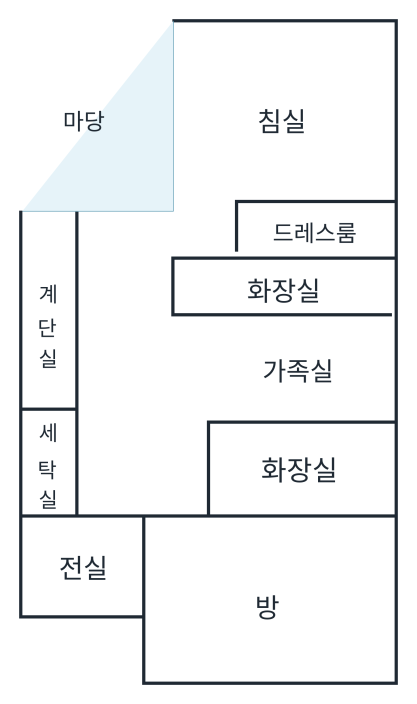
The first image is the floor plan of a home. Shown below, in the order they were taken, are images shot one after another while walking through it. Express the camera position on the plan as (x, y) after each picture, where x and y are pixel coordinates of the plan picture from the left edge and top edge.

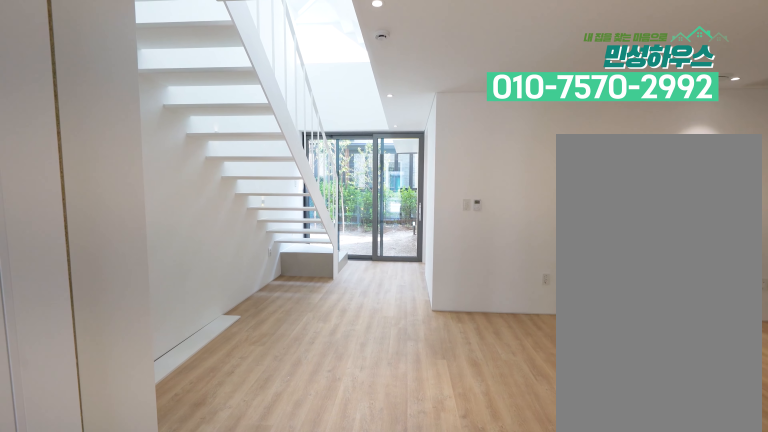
(112, 490)
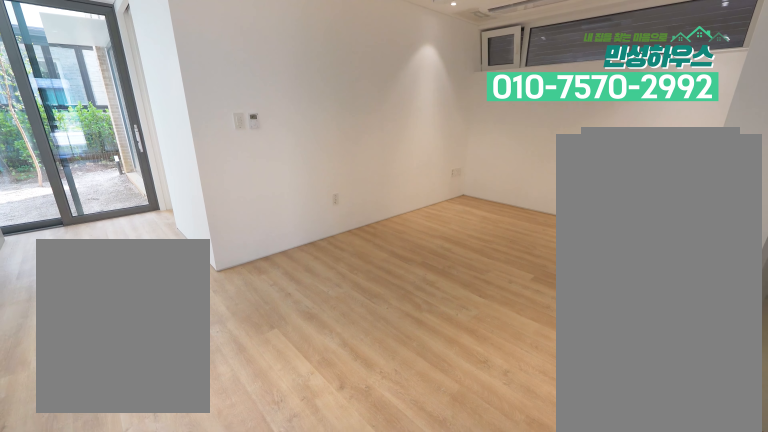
(112, 471)
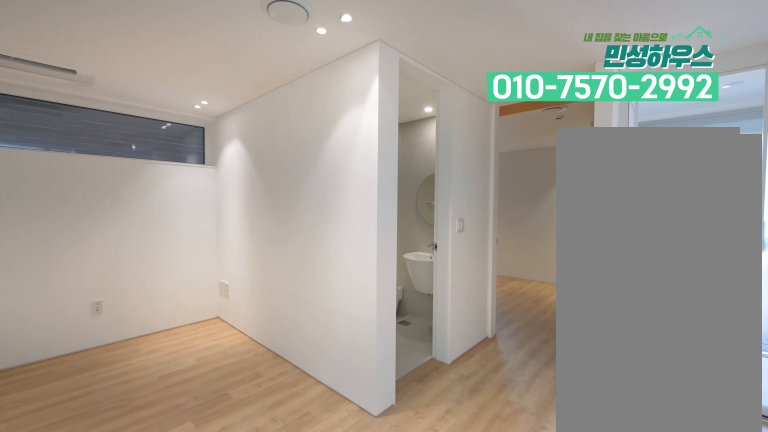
(153, 406)
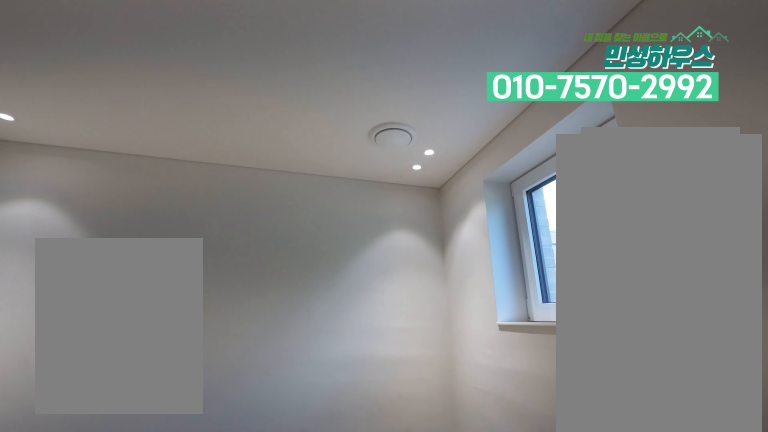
(280, 663)
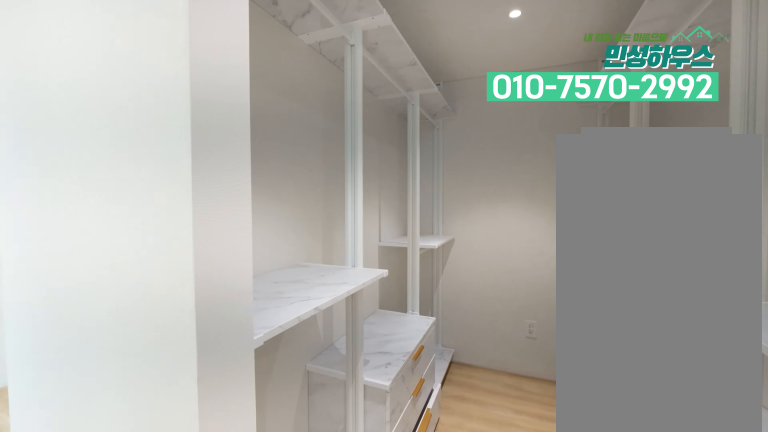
(213, 242)
